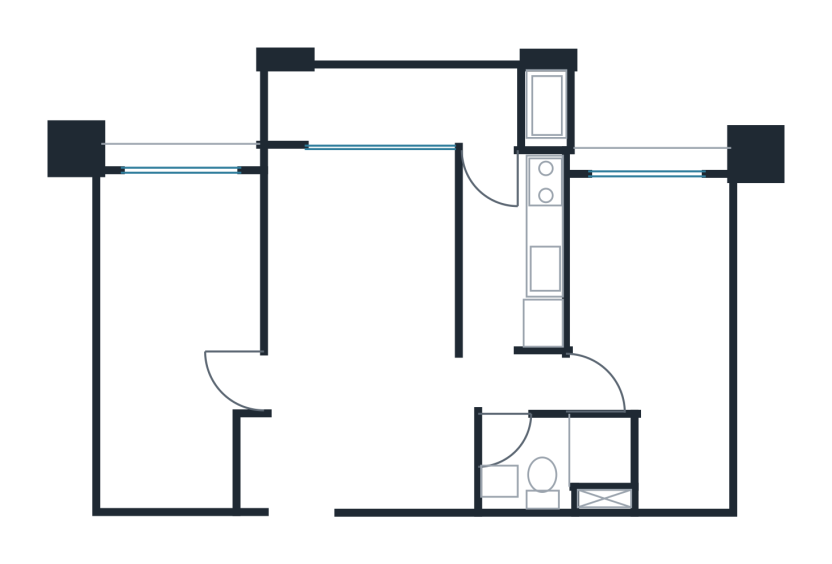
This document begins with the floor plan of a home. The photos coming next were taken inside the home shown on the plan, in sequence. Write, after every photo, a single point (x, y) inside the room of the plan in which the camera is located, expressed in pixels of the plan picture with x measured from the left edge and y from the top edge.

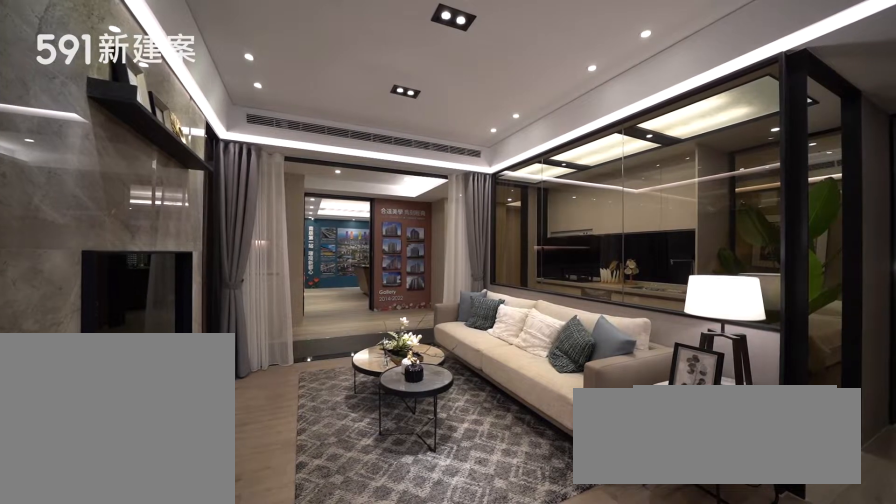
(362, 258)
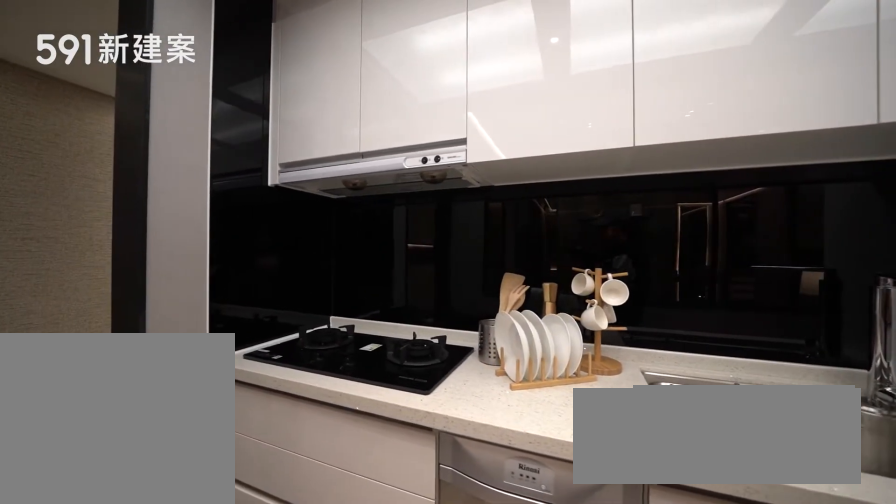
(515, 248)
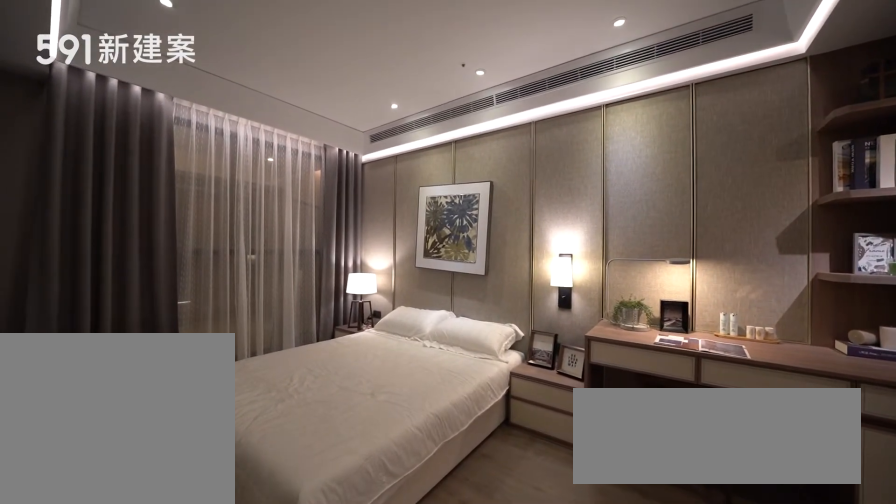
(659, 326)
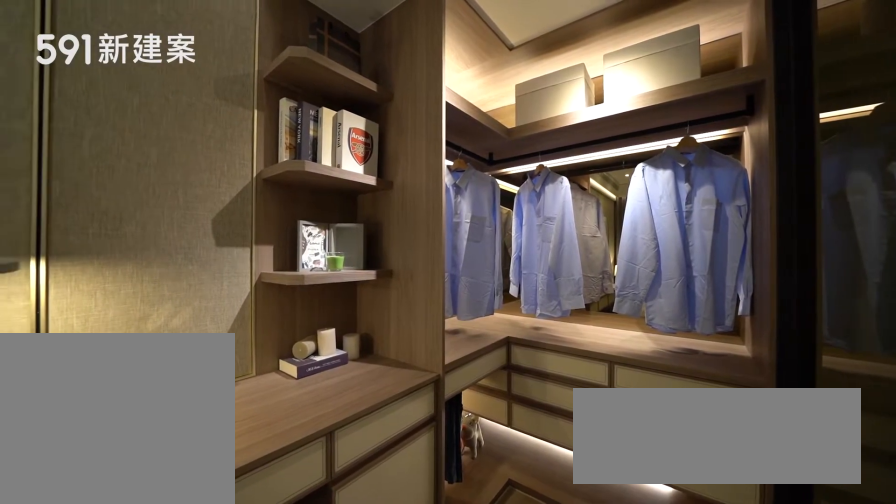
(659, 326)
